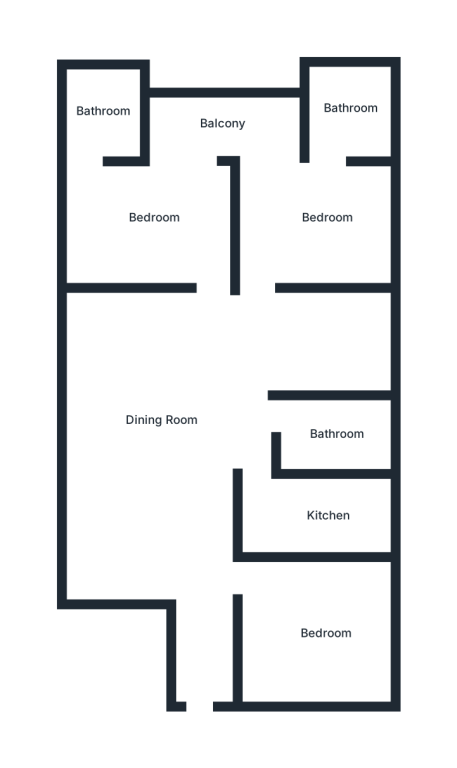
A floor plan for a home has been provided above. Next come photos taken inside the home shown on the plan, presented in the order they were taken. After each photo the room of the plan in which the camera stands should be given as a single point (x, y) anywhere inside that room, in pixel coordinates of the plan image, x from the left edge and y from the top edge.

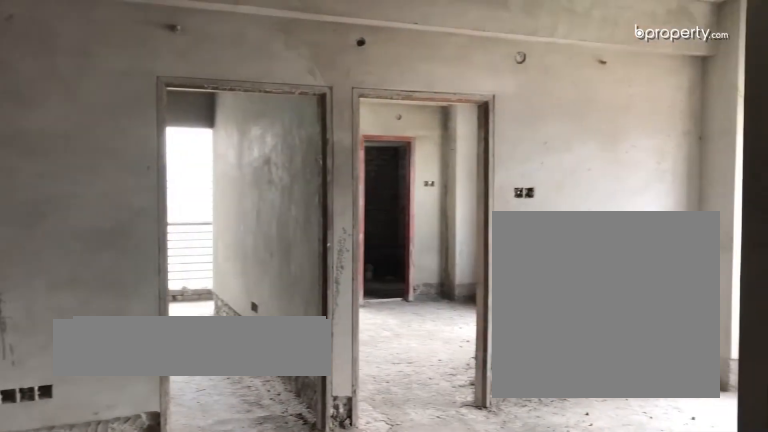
(164, 421)
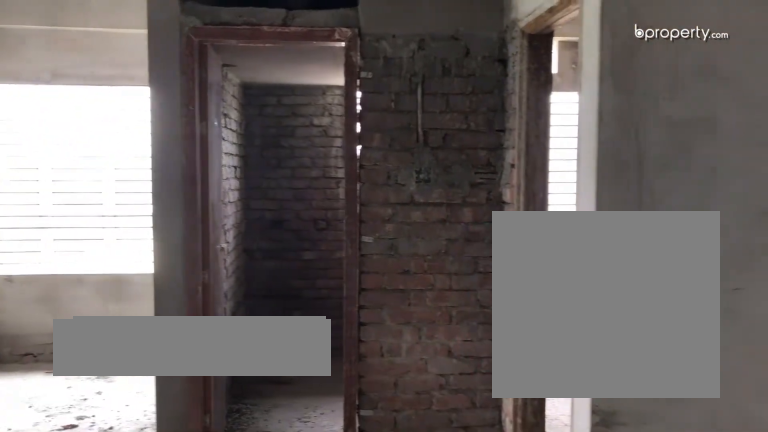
(164, 421)
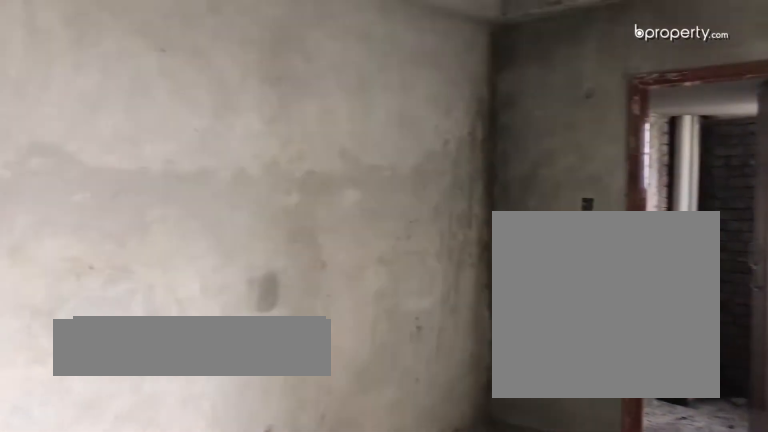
(155, 219)
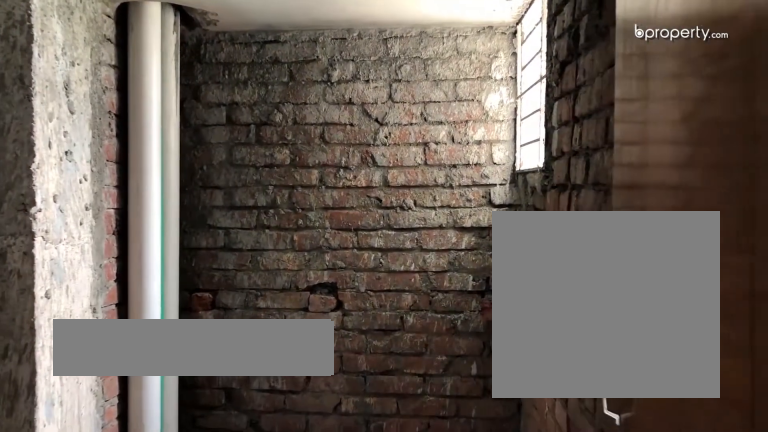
(108, 111)
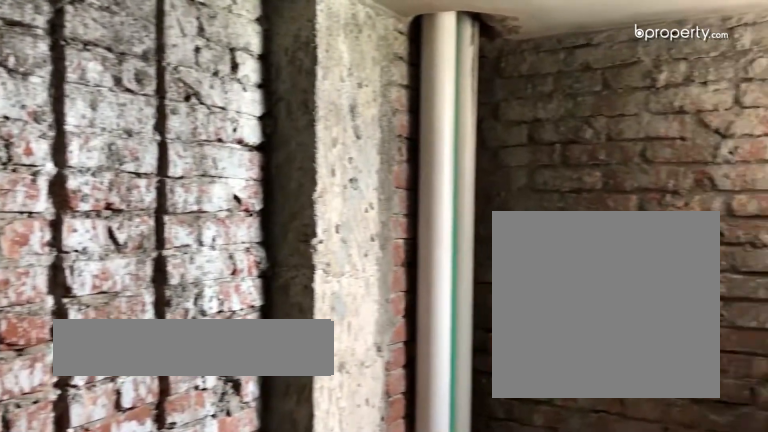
(111, 112)
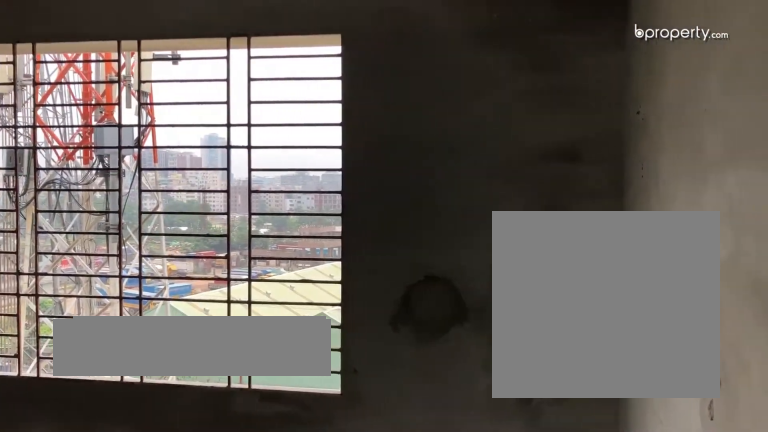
(326, 217)
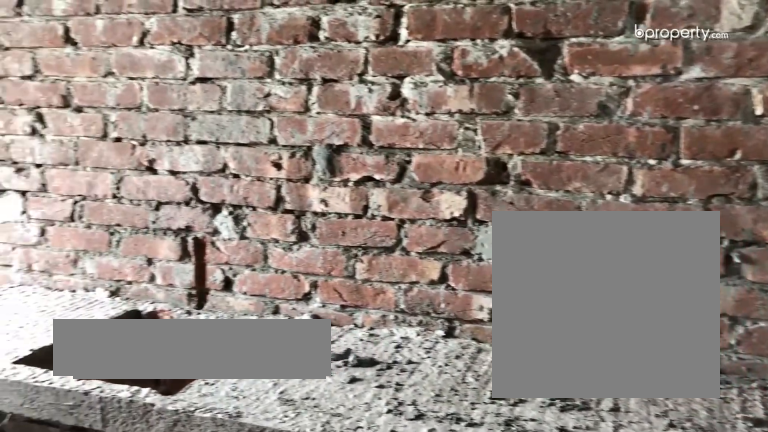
(331, 513)
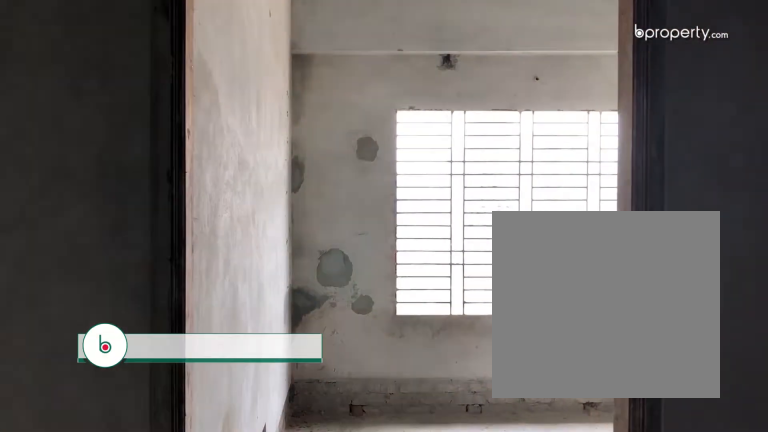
(330, 640)
